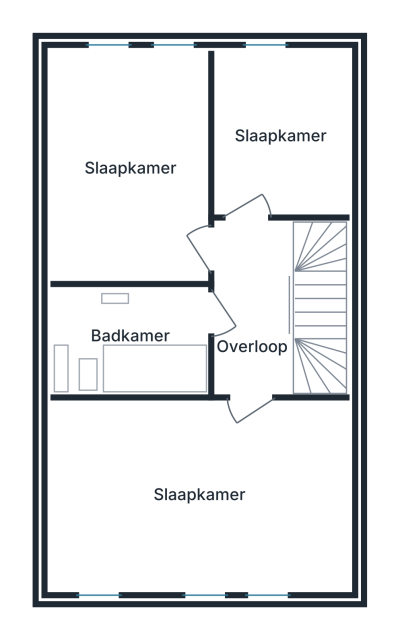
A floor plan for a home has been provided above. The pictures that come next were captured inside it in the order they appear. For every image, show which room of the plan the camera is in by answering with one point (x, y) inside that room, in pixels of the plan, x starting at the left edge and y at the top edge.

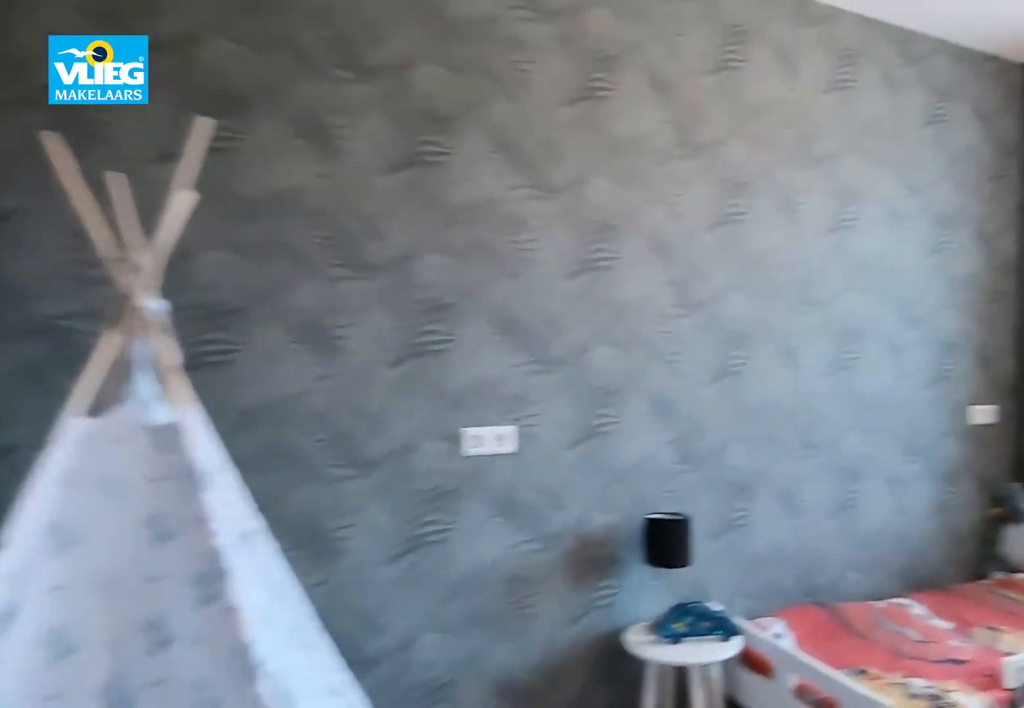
(122, 97)
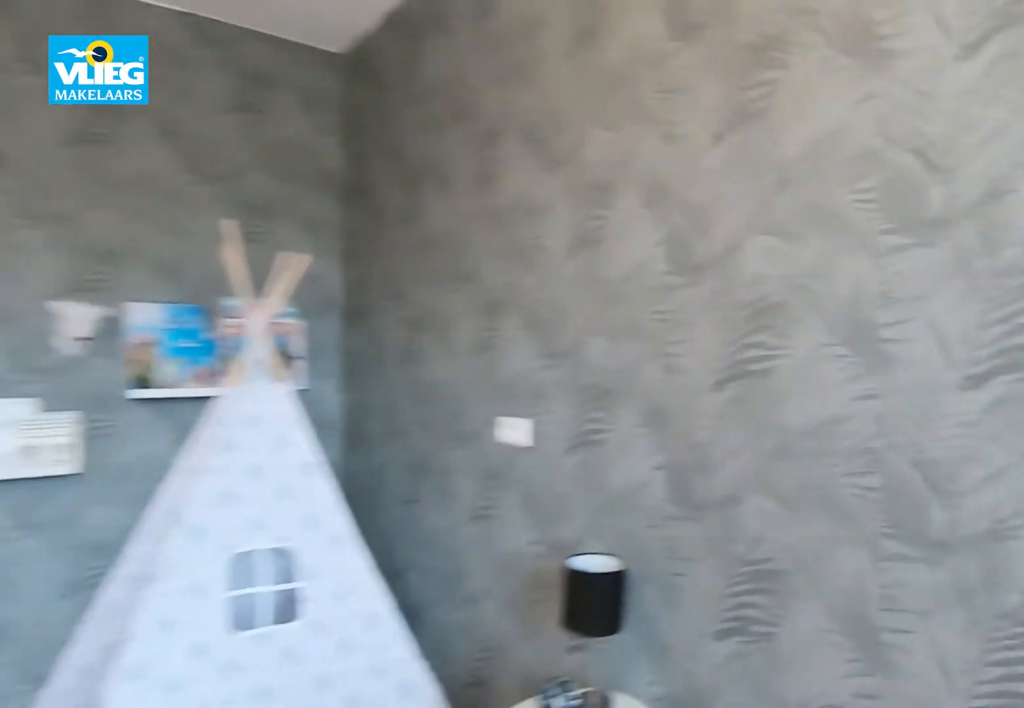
(122, 97)
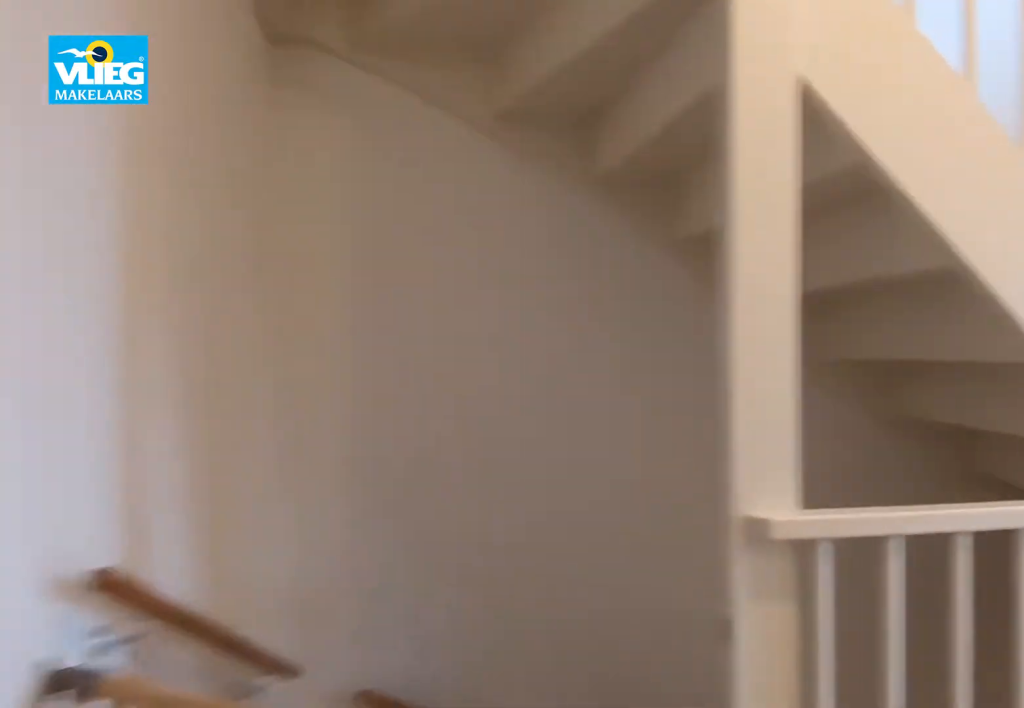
(266, 307)
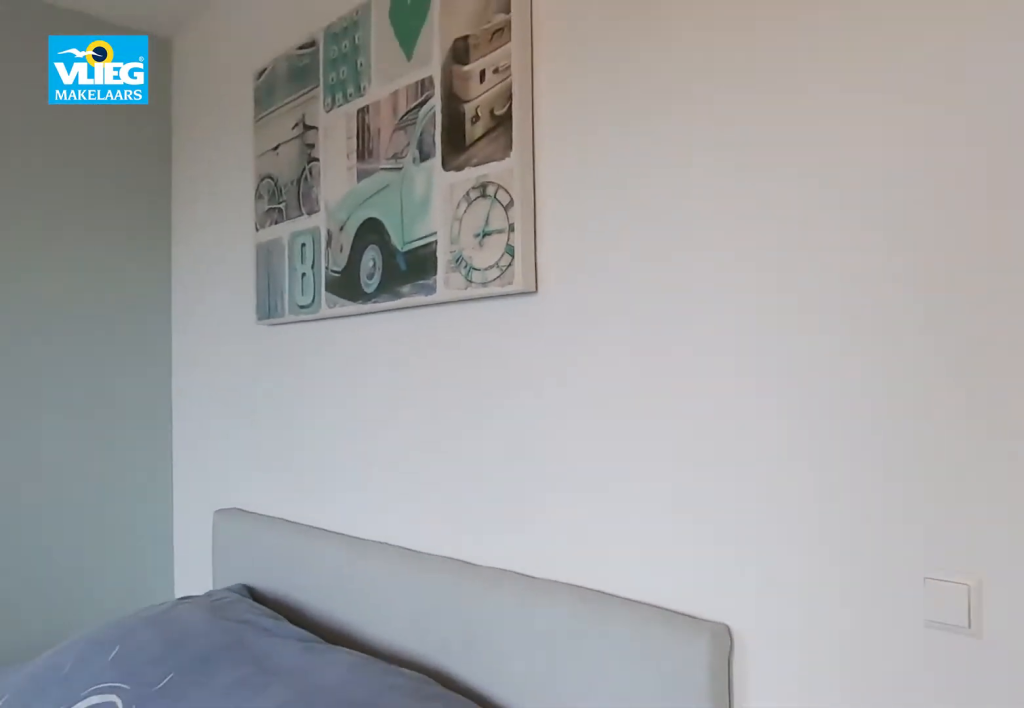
(198, 494)
